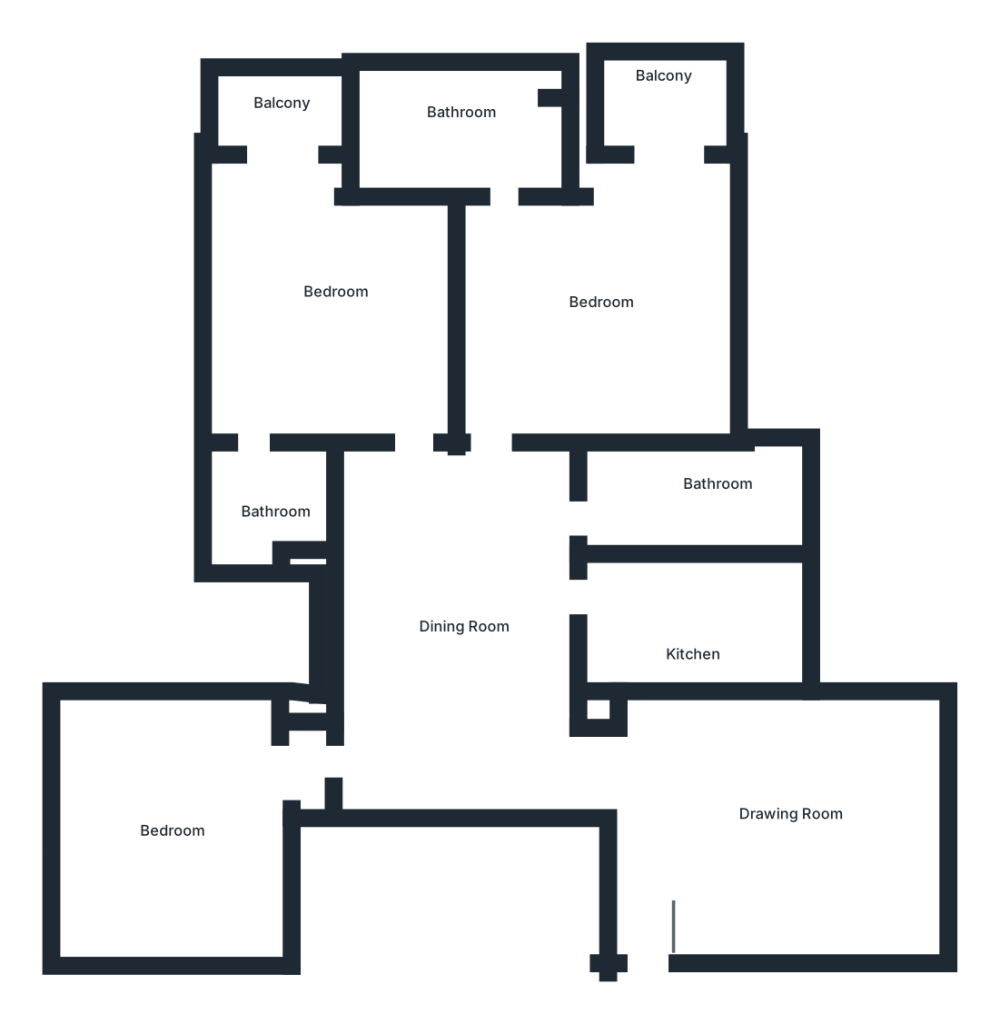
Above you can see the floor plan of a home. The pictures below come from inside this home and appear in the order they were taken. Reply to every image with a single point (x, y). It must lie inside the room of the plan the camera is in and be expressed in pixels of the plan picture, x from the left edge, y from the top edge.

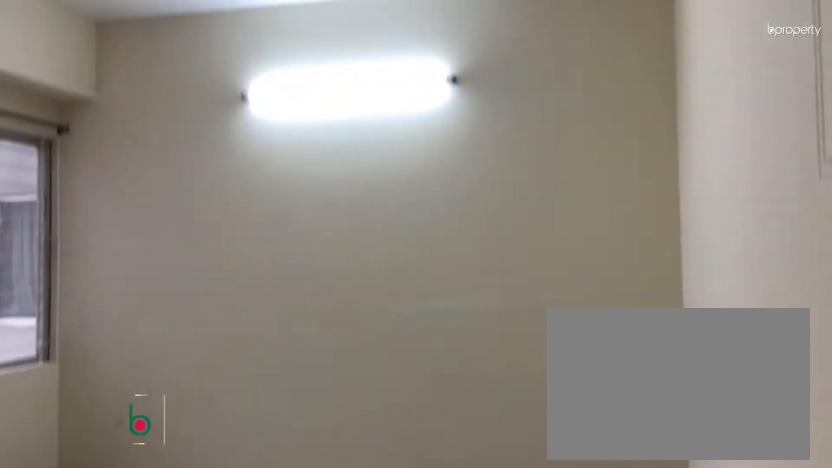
(787, 814)
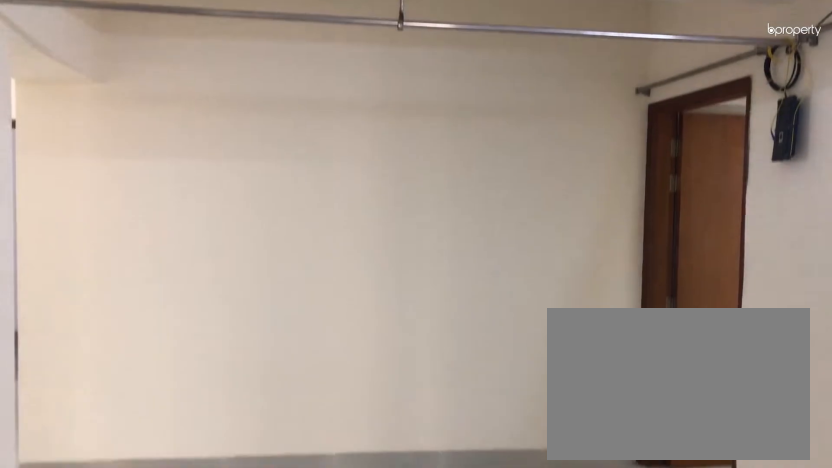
(458, 591)
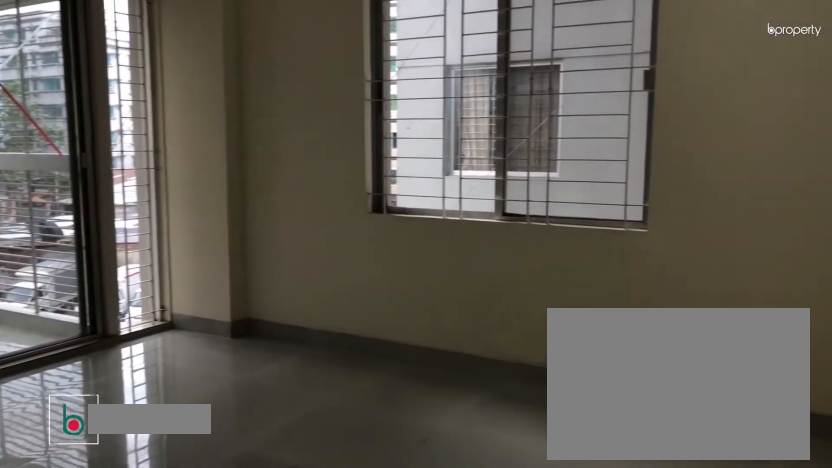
(600, 282)
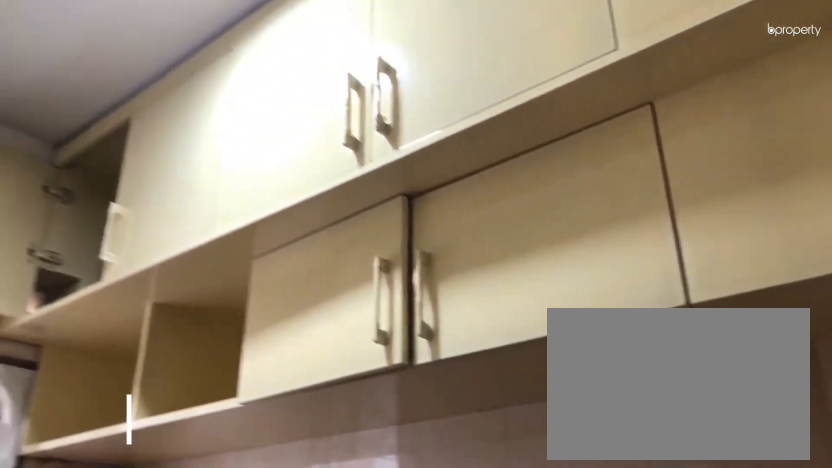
(686, 626)
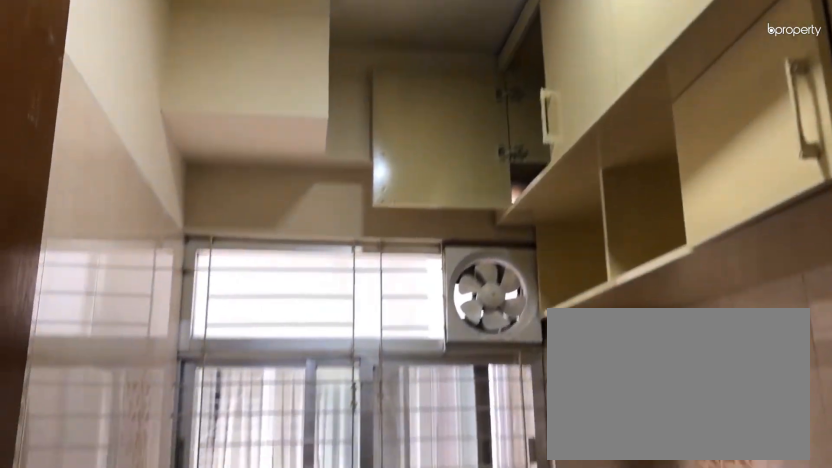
(686, 626)
